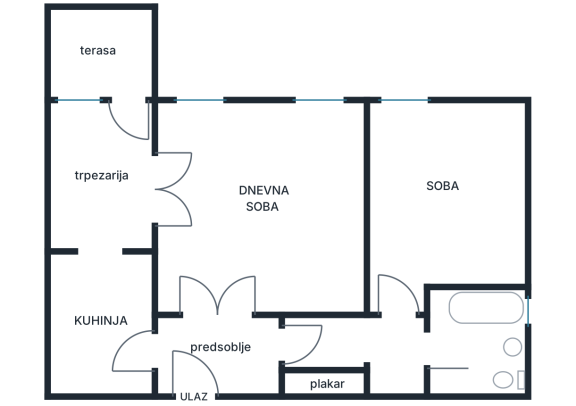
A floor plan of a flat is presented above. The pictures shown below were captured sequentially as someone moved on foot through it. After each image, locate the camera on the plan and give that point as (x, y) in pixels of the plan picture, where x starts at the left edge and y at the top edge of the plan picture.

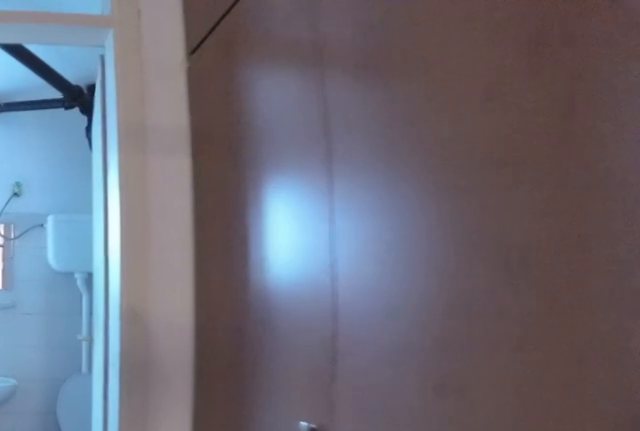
(332, 350)
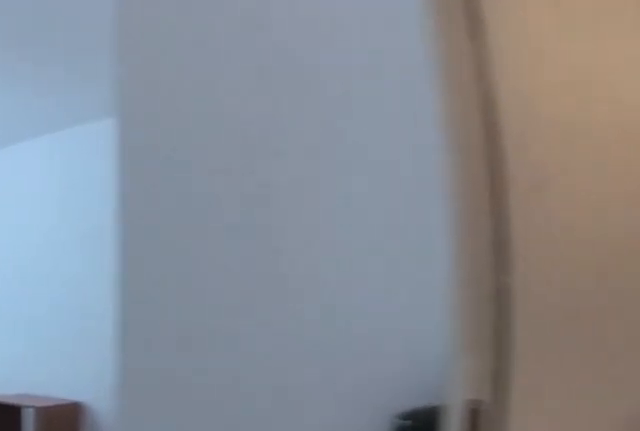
(387, 365)
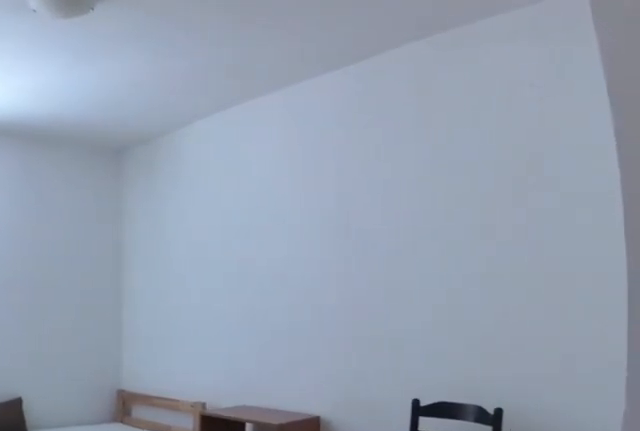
(398, 309)
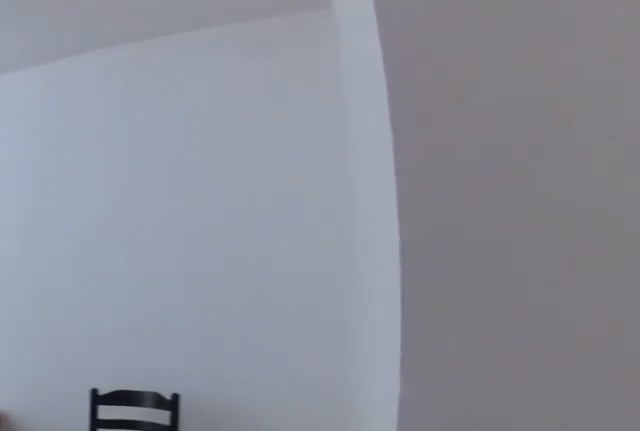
(395, 300)
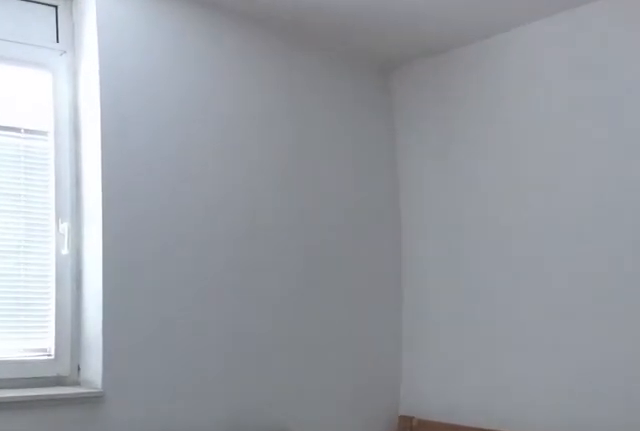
(400, 209)
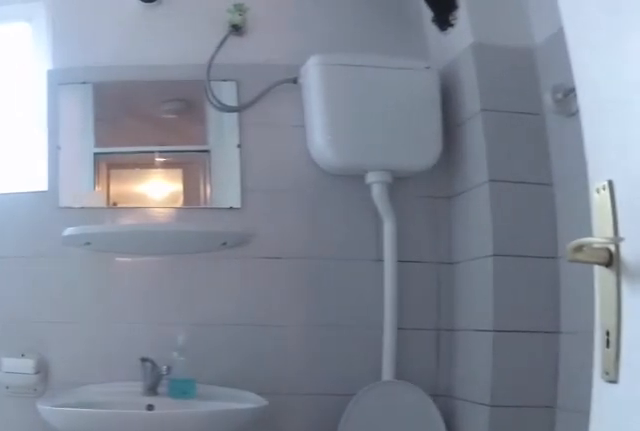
(421, 348)
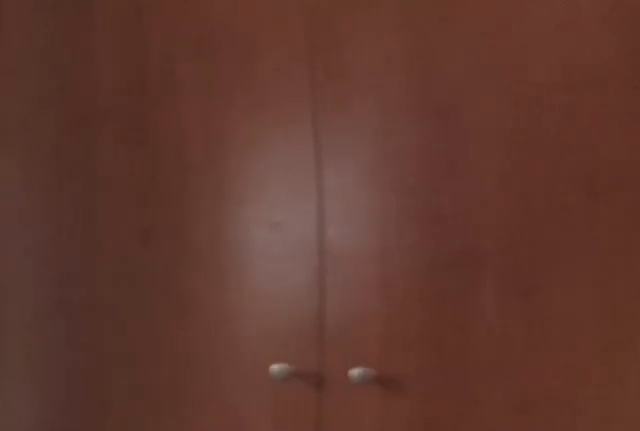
(407, 312)
